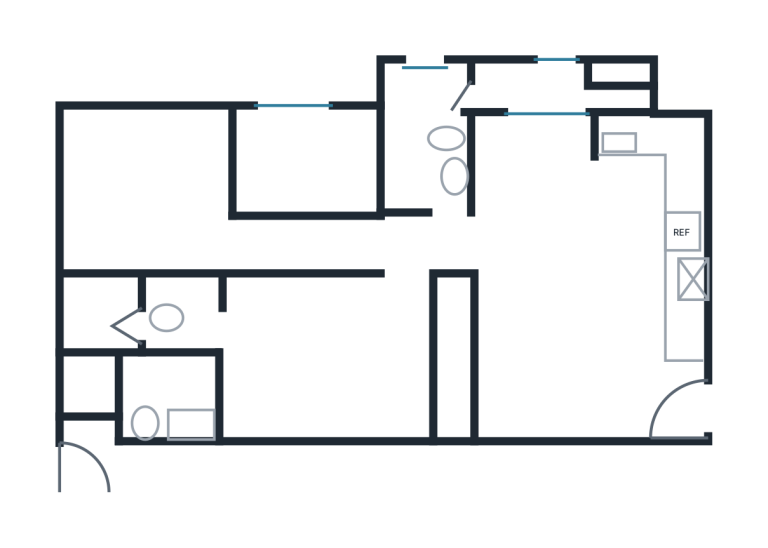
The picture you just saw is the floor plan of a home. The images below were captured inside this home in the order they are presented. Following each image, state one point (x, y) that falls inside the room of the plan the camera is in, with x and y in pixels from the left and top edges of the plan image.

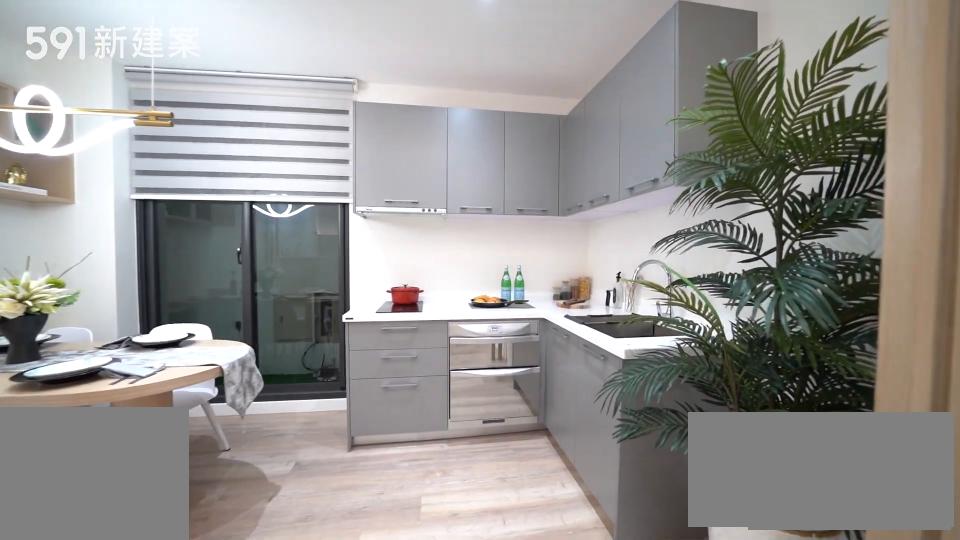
(649, 181)
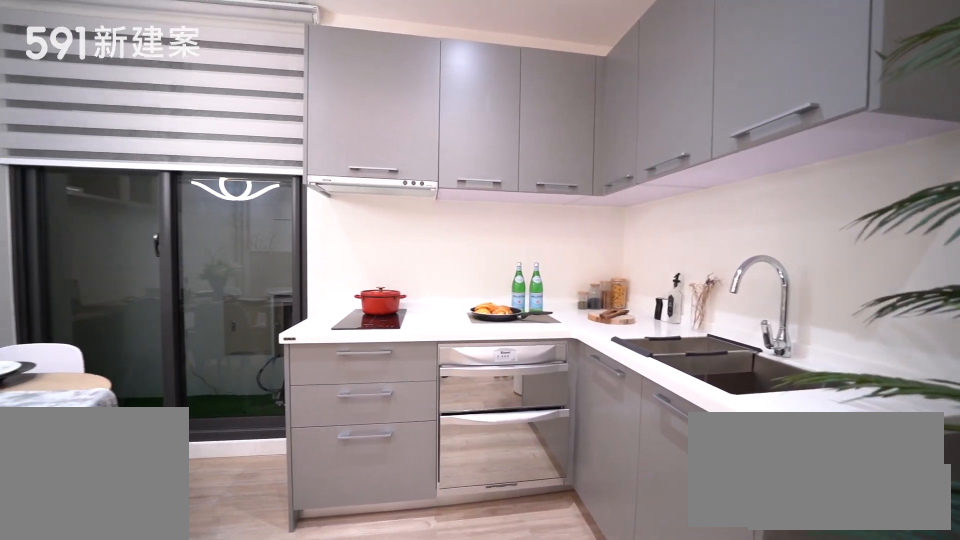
(649, 181)
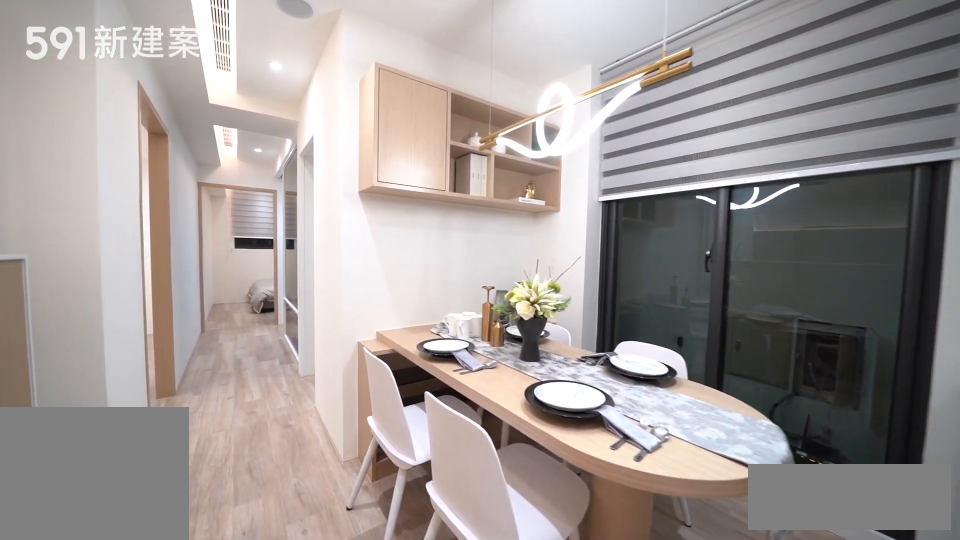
(530, 187)
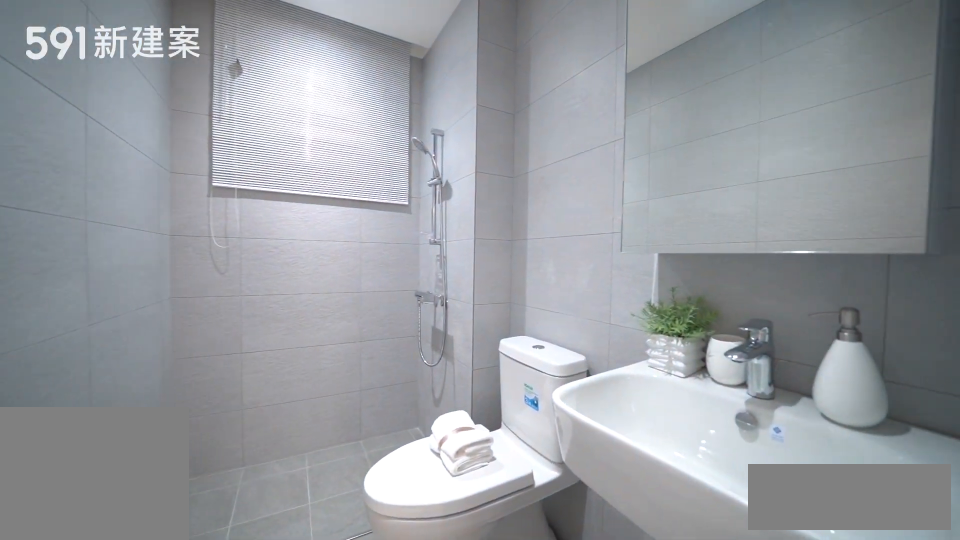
(423, 132)
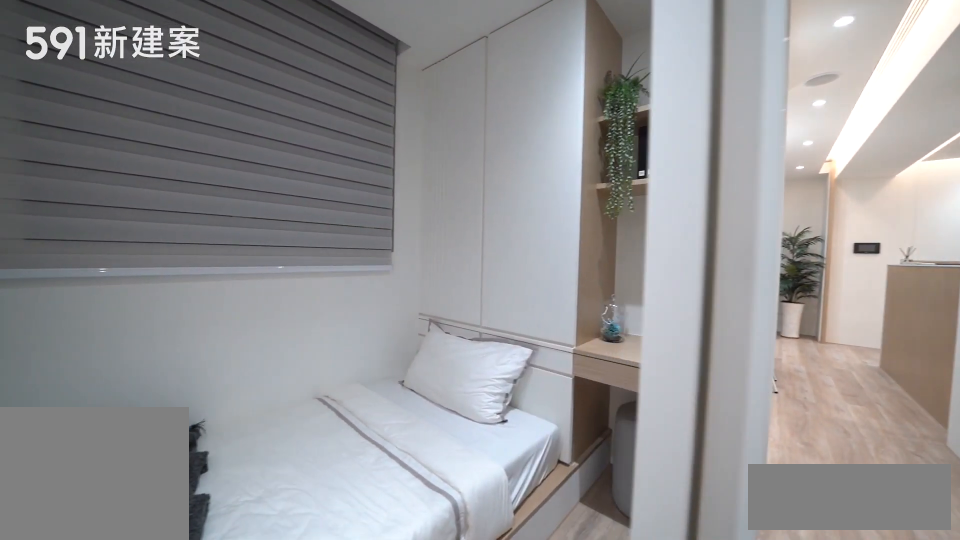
(306, 163)
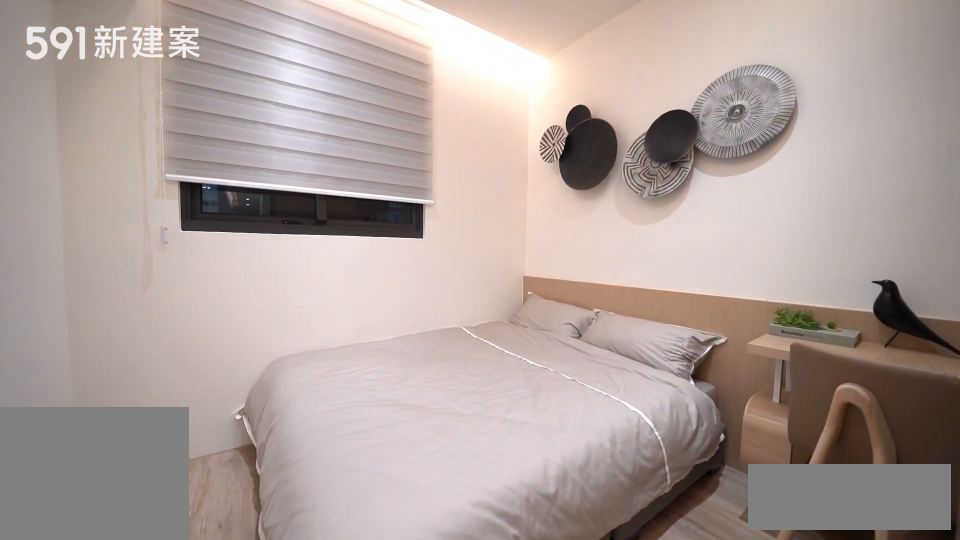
(144, 185)
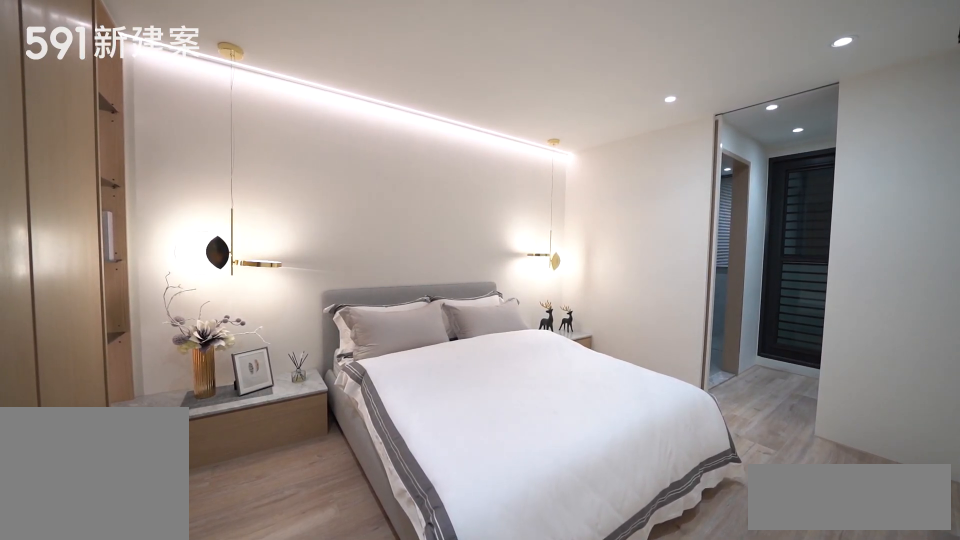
(321, 353)
